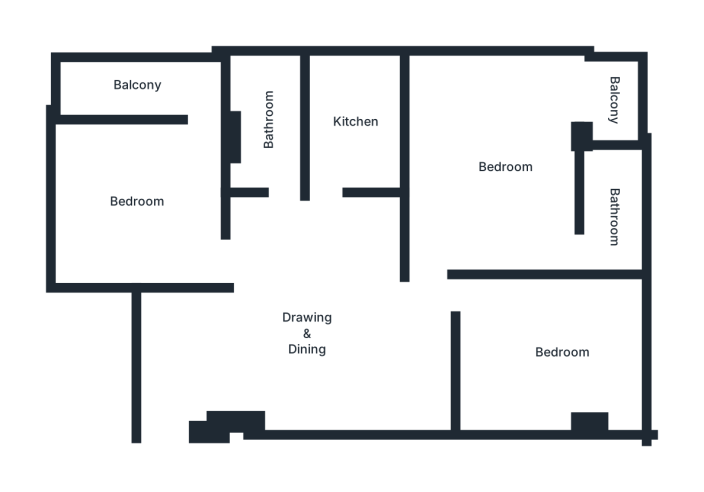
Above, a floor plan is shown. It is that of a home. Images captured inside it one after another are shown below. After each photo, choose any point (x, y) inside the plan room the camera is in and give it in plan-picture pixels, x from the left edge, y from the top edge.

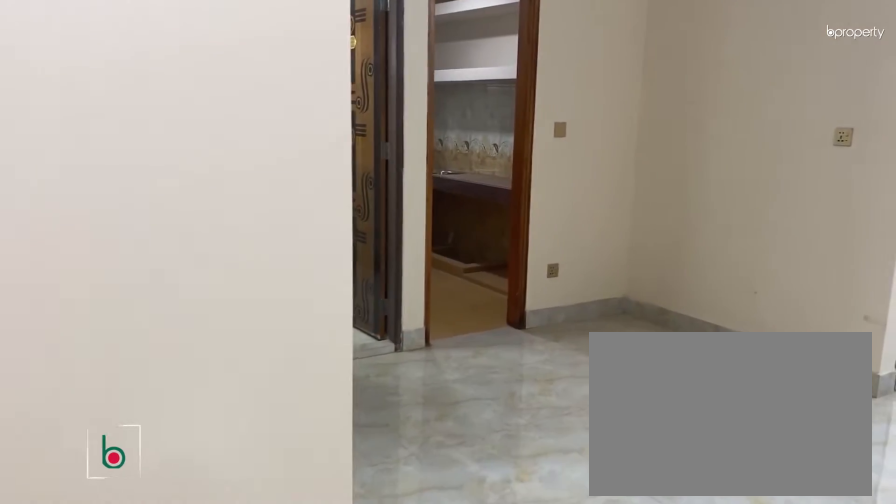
(314, 339)
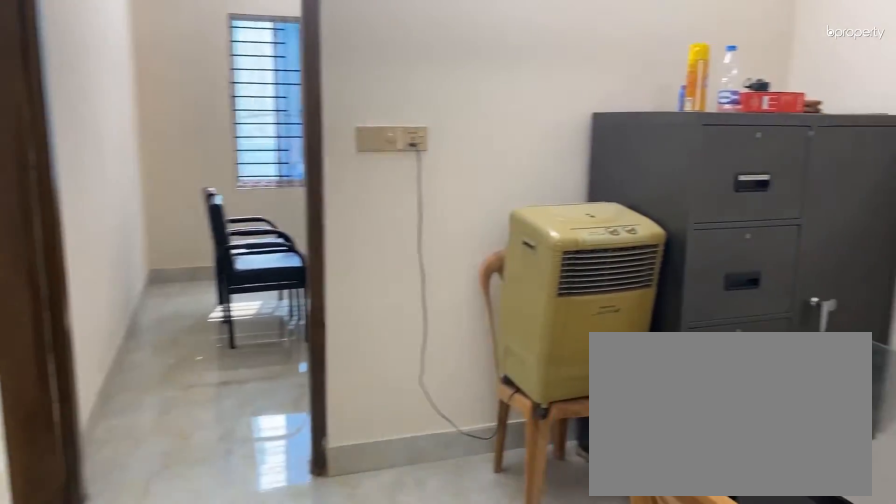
(314, 339)
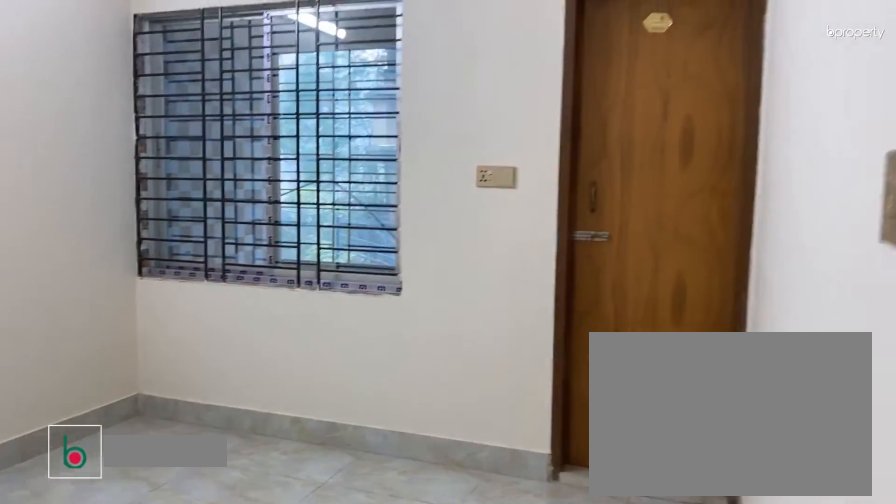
(142, 203)
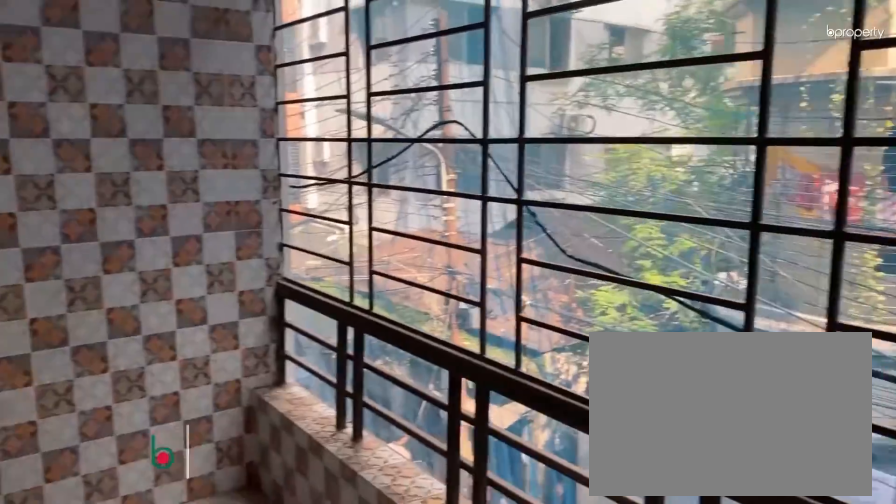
(150, 83)
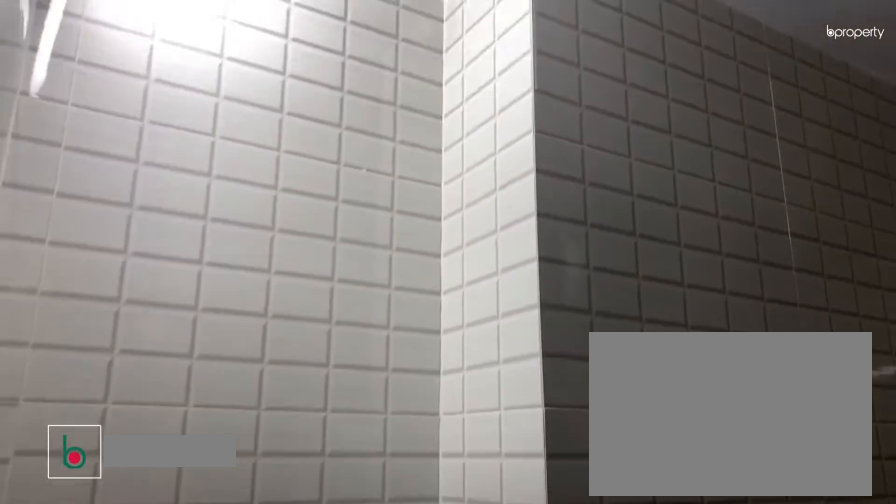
(271, 117)
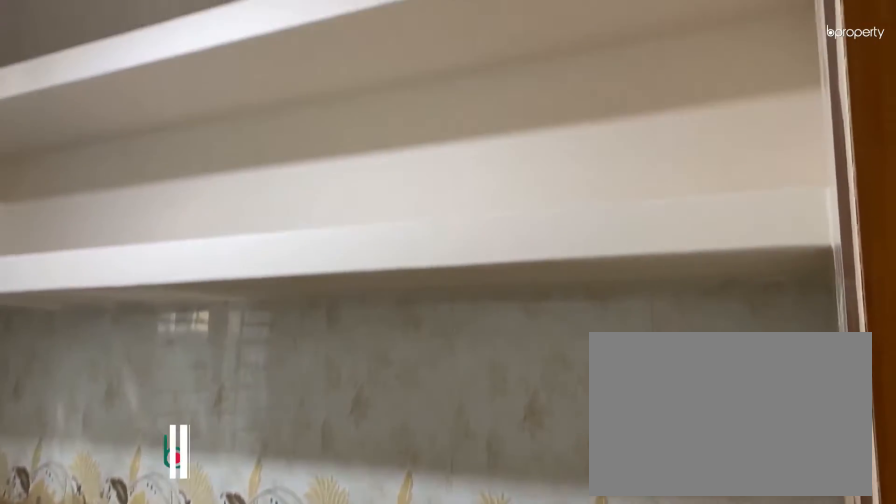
(350, 123)
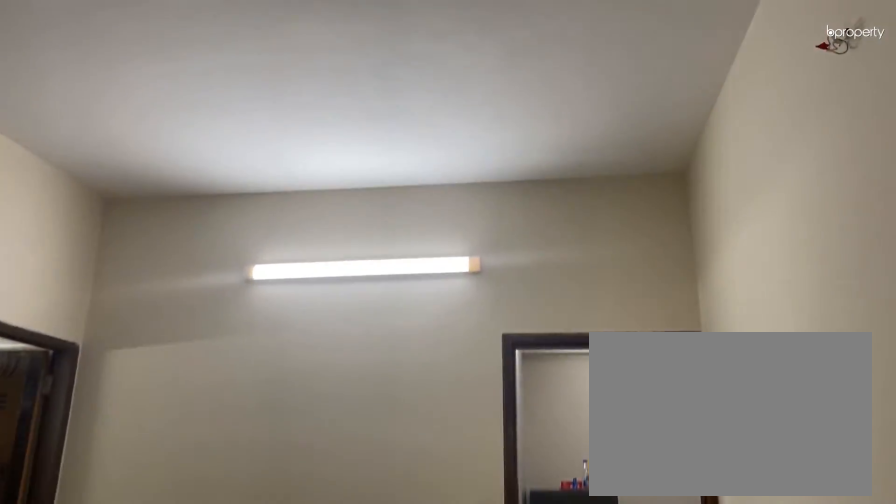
(506, 166)
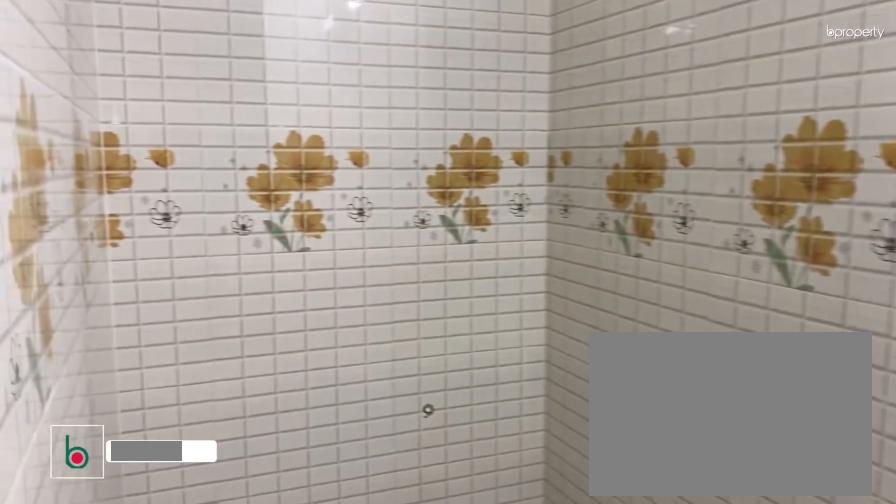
(615, 207)
